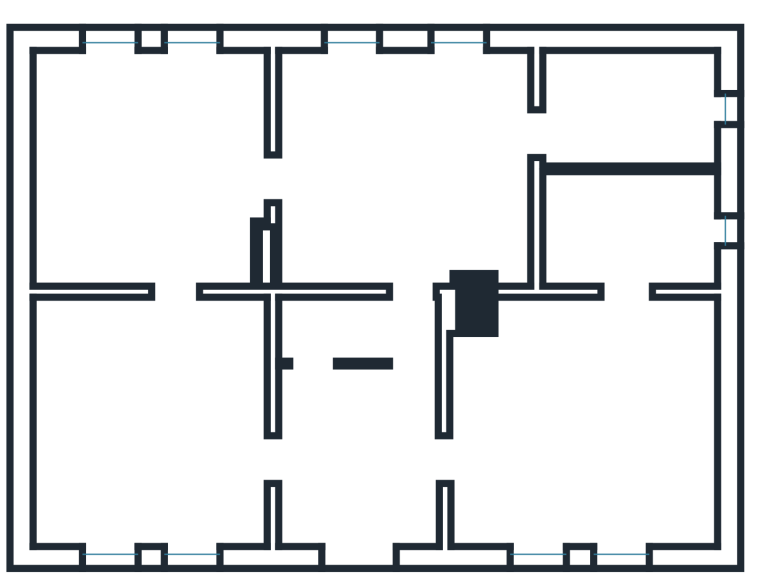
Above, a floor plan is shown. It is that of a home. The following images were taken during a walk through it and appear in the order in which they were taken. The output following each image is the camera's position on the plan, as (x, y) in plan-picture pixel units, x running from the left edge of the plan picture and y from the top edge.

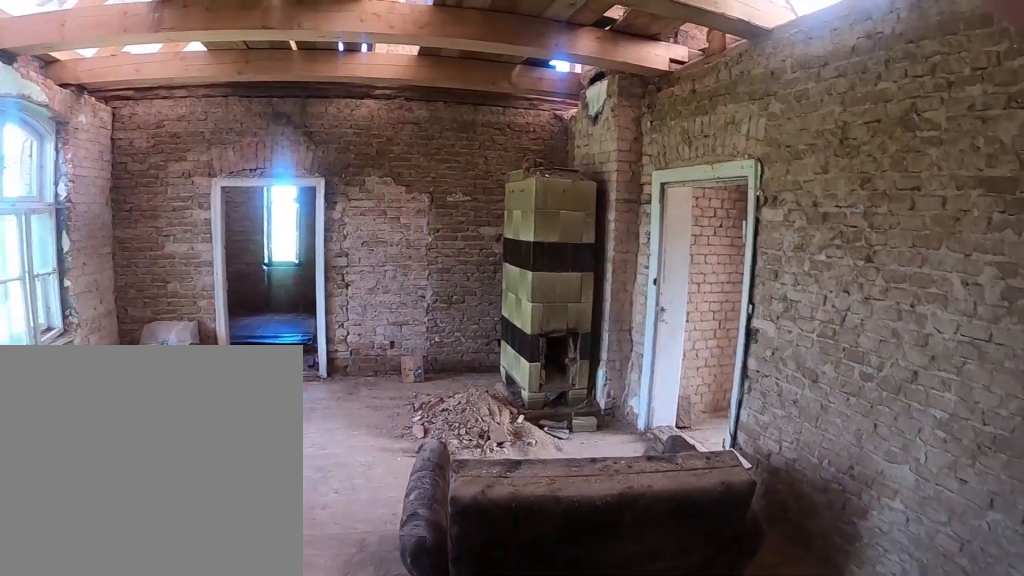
(259, 179)
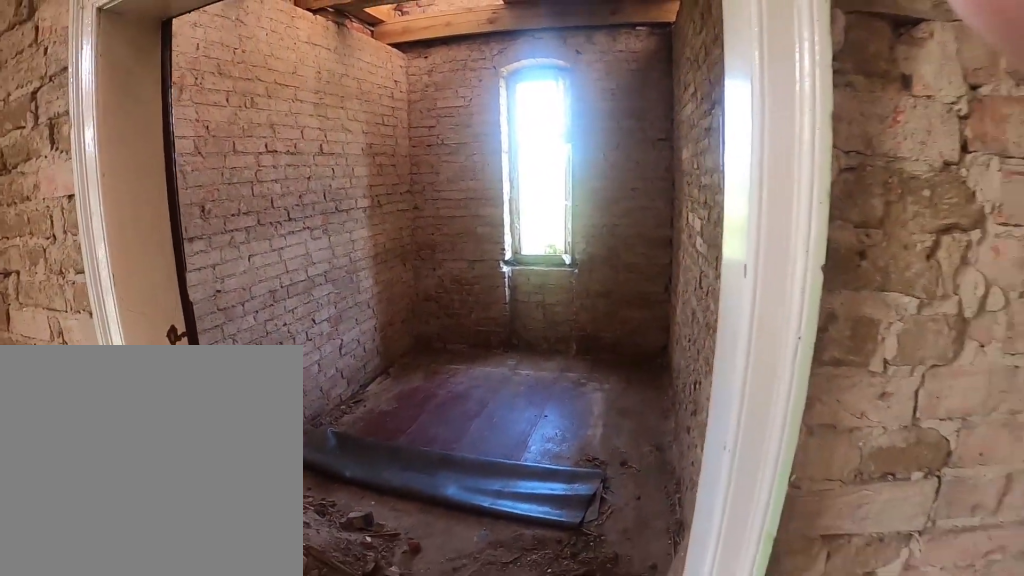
(498, 185)
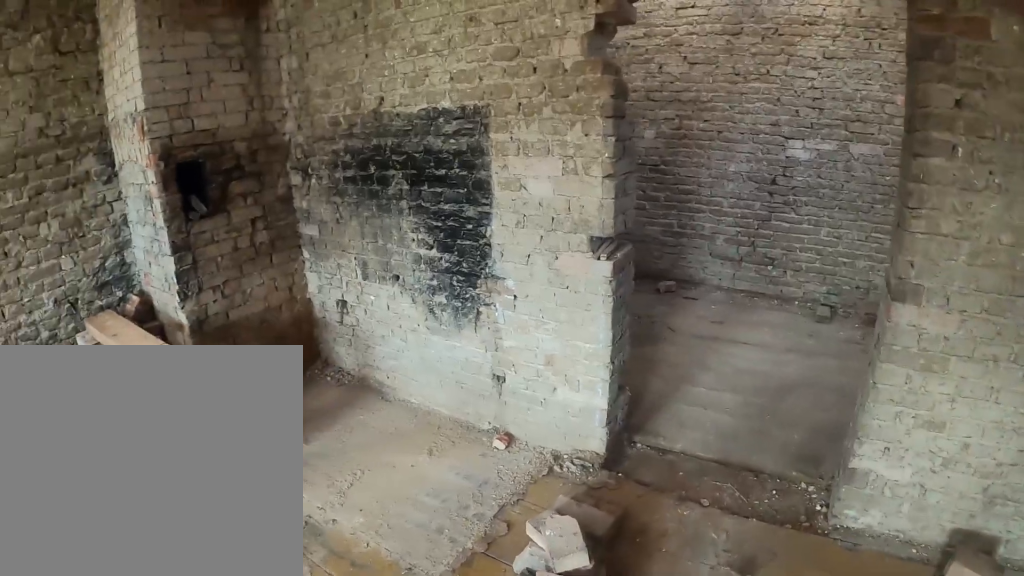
(565, 376)
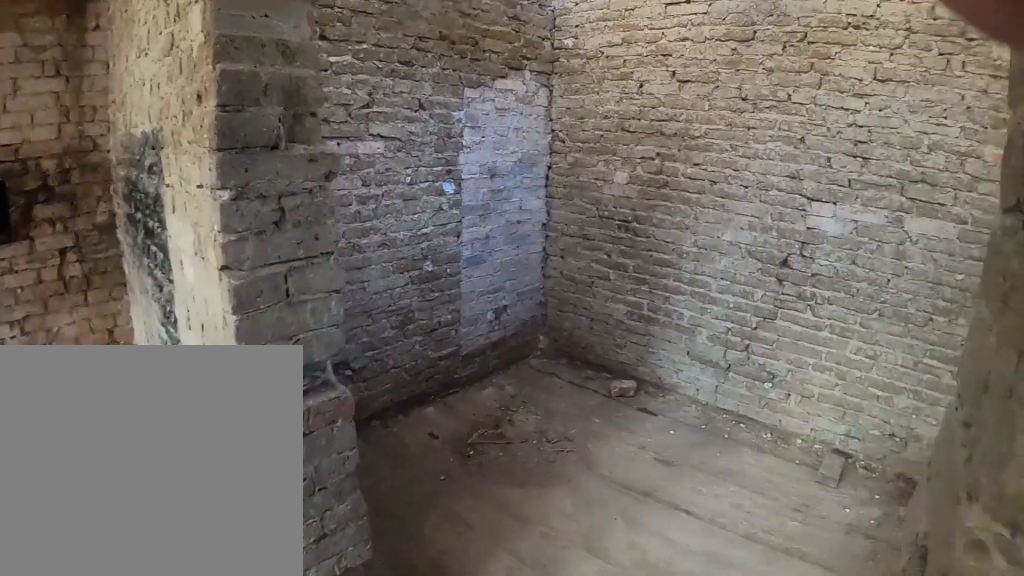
(626, 345)
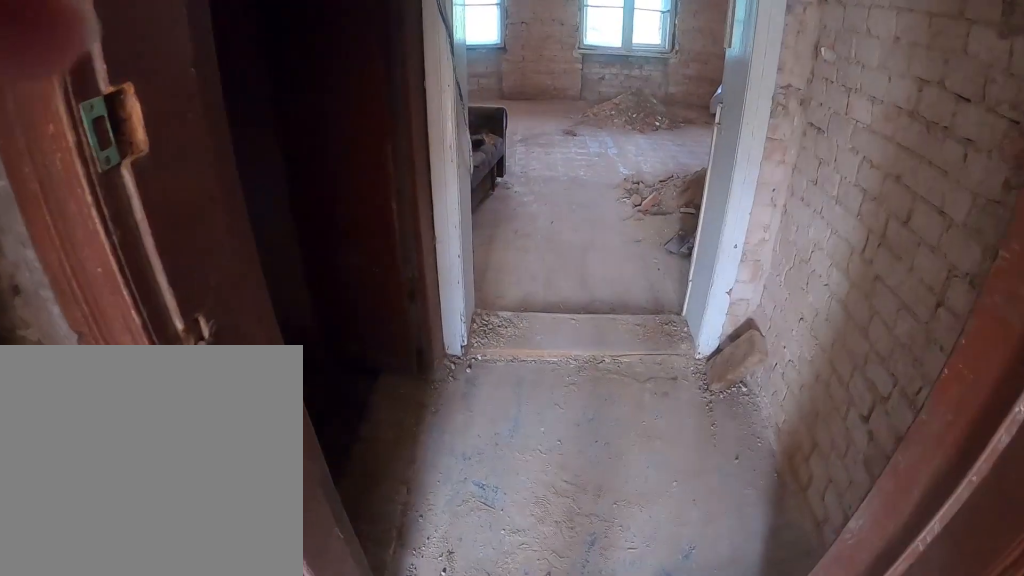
(410, 408)
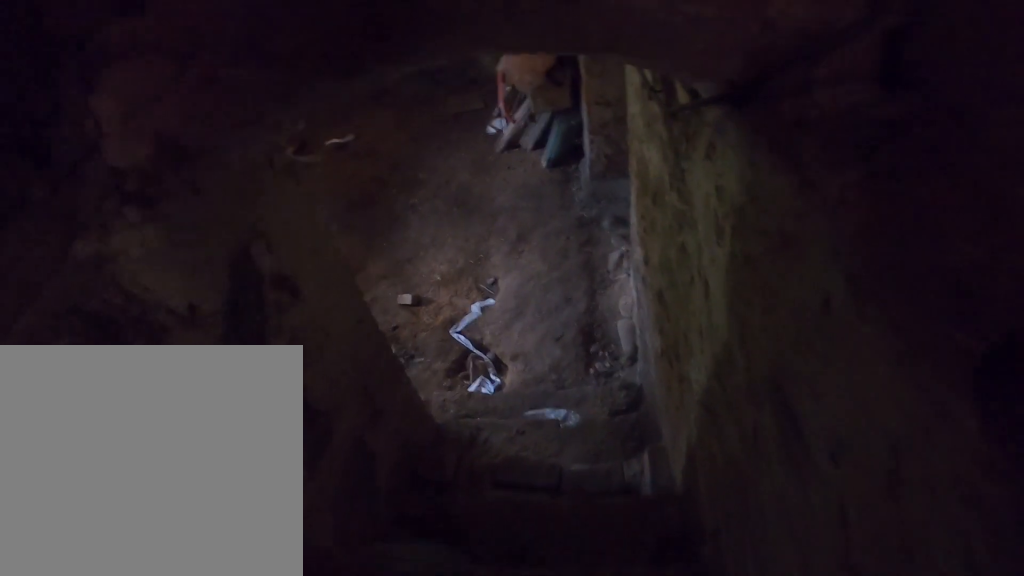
(339, 321)
